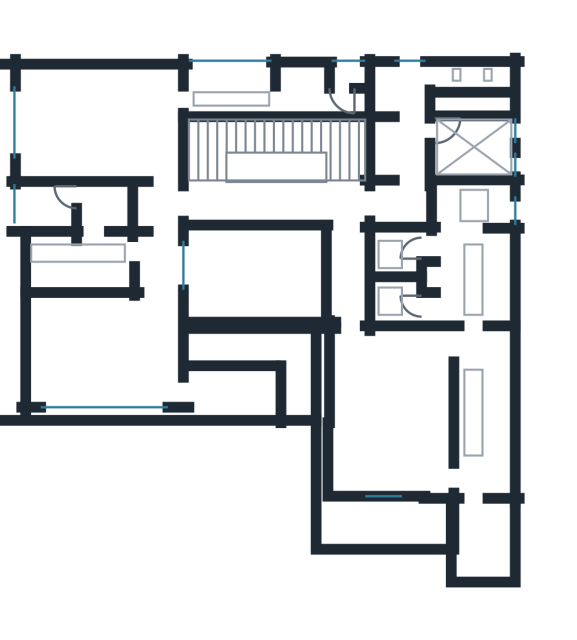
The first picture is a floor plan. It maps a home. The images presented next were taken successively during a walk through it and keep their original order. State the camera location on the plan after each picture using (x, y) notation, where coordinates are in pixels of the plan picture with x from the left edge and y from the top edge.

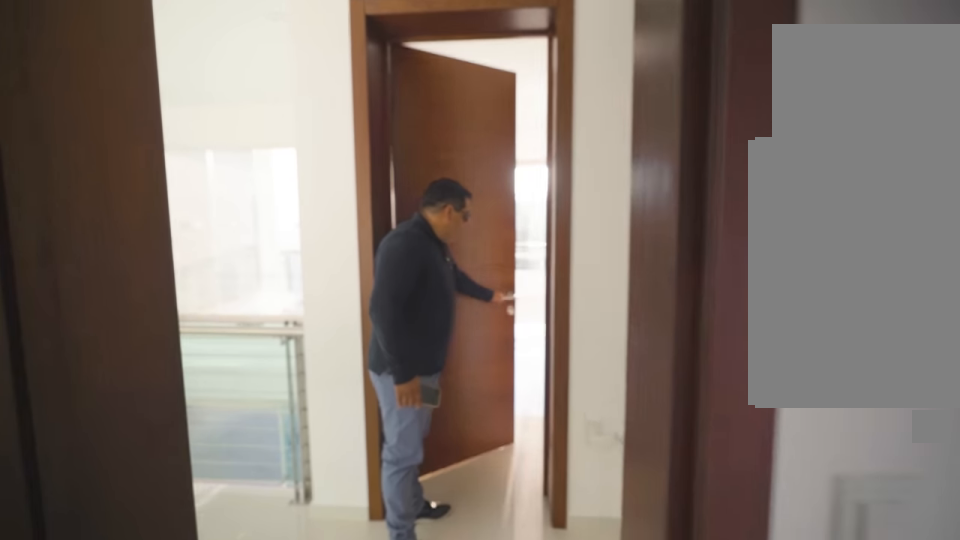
(168, 204)
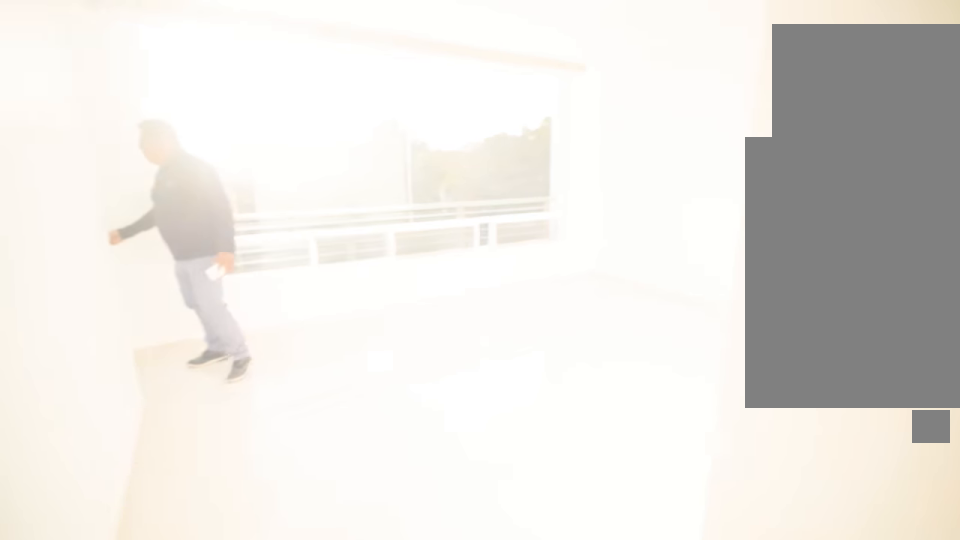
(162, 256)
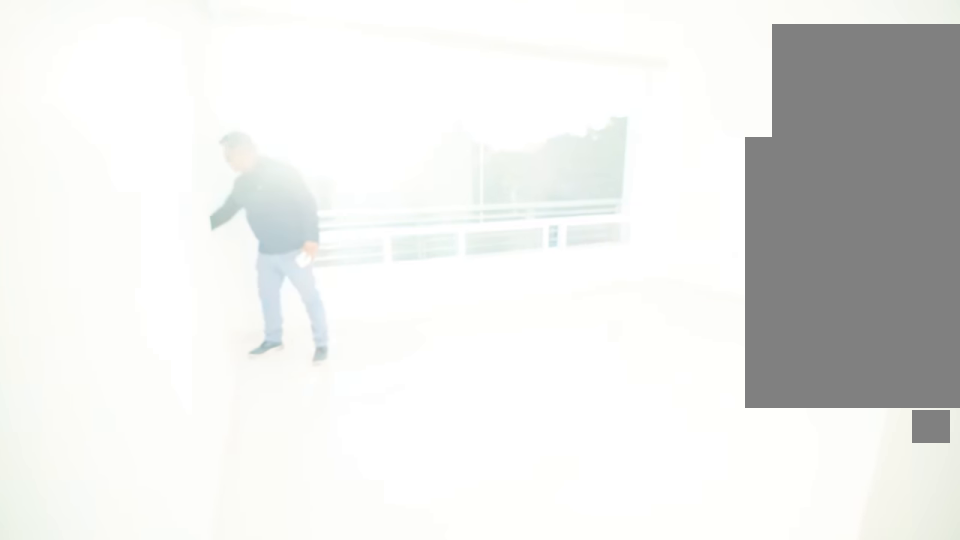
(162, 256)
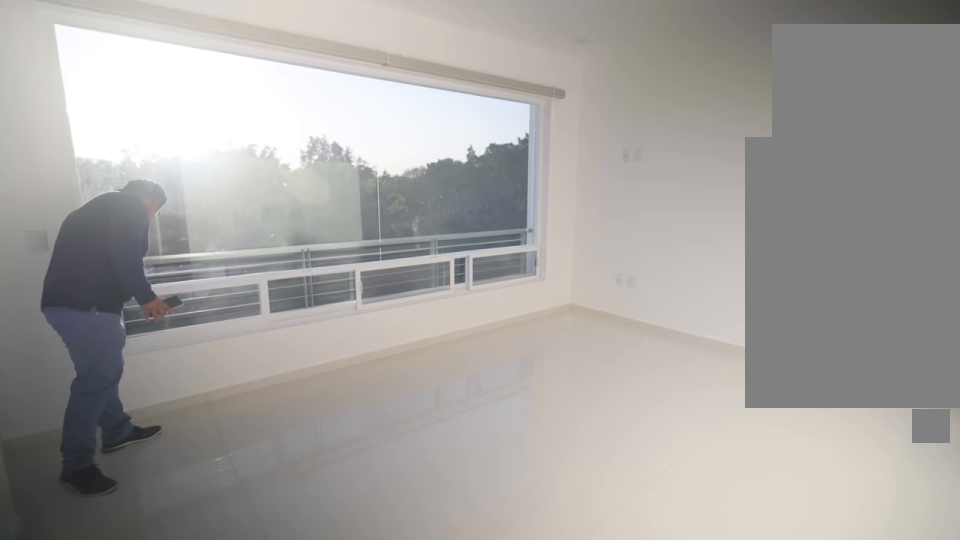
(157, 299)
